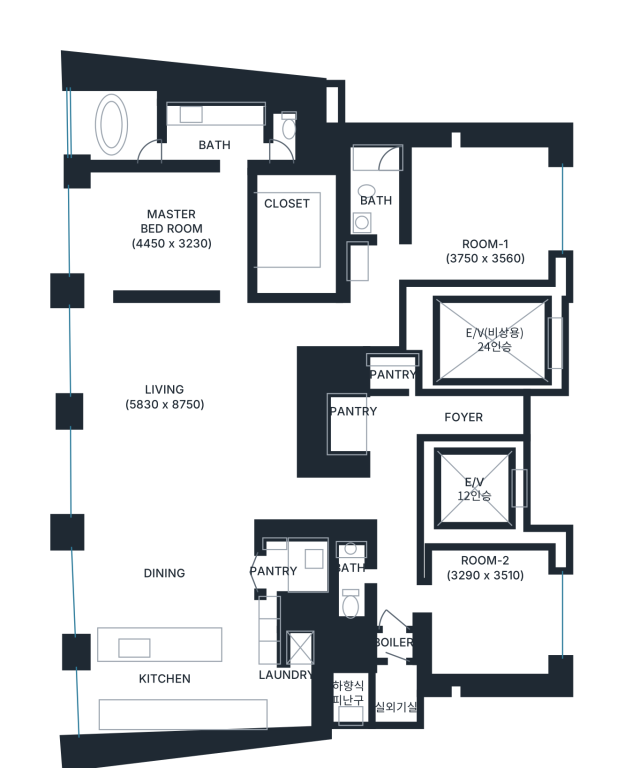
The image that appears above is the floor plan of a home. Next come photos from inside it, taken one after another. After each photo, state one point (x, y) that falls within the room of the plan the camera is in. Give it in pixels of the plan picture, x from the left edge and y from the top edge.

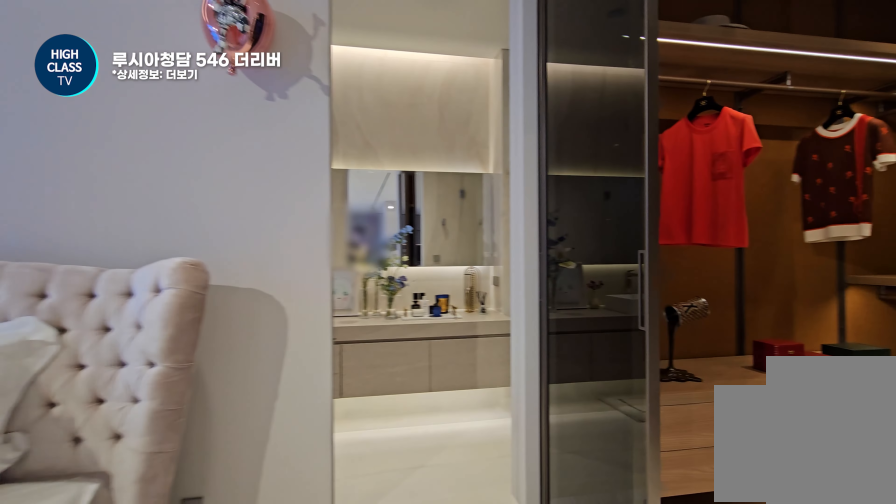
(207, 227)
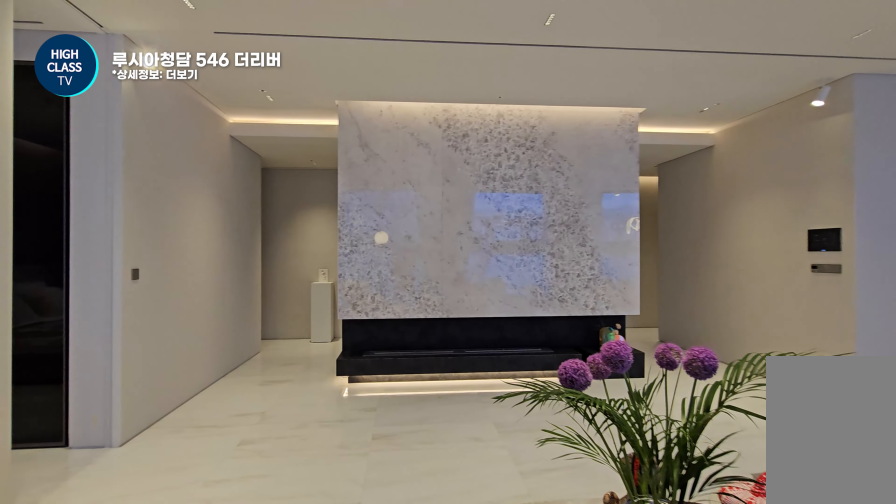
(181, 400)
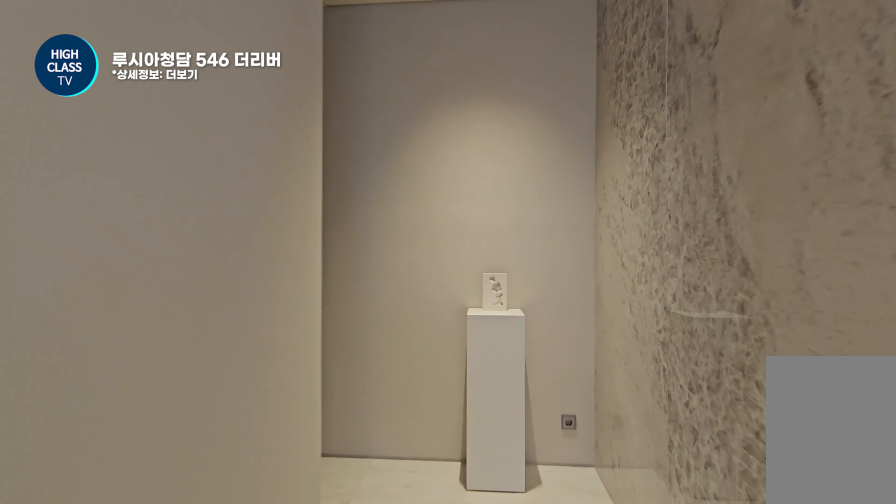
(350, 321)
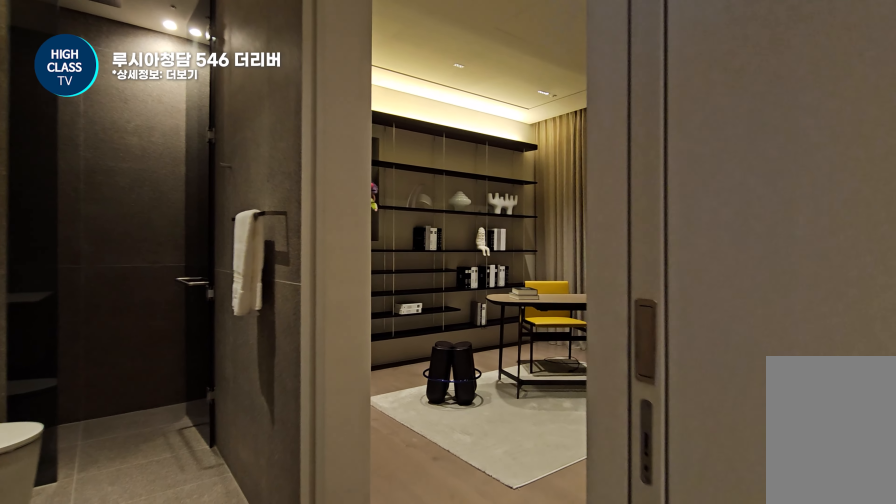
(350, 321)
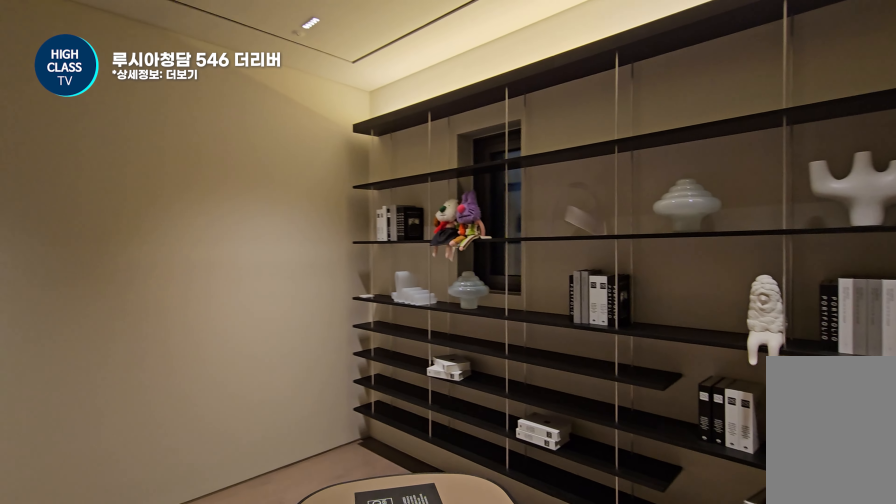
(448, 209)
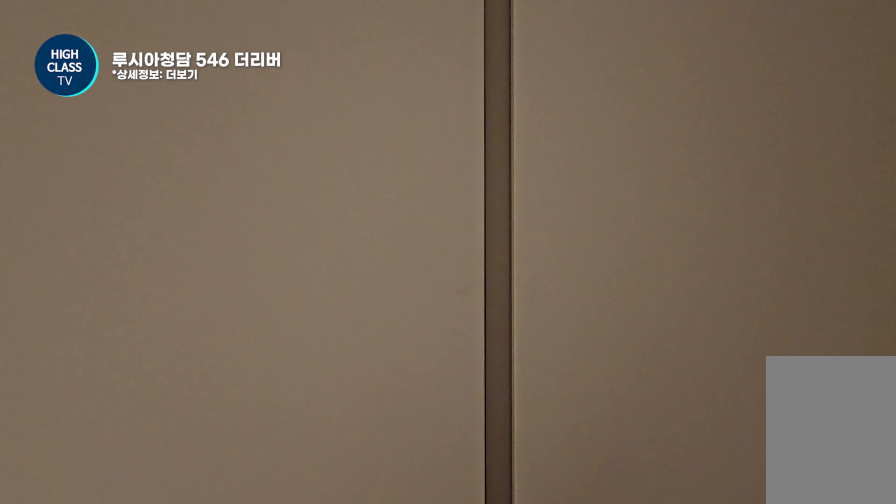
(448, 209)
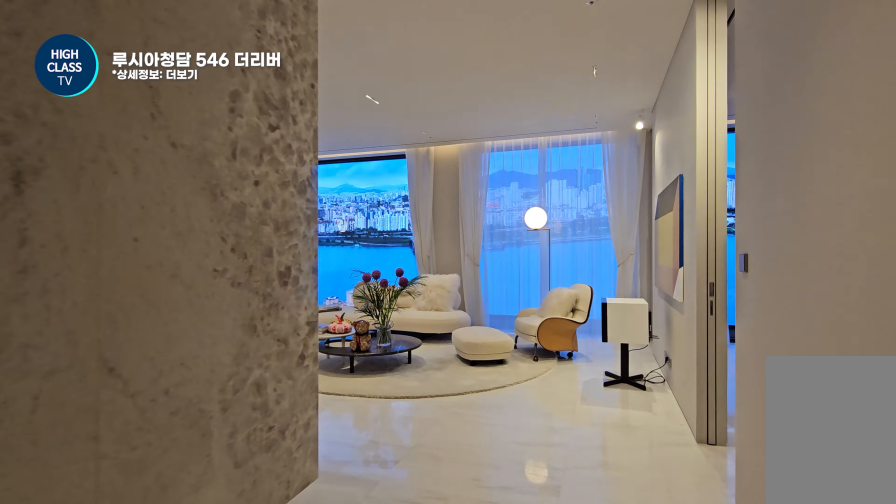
(349, 321)
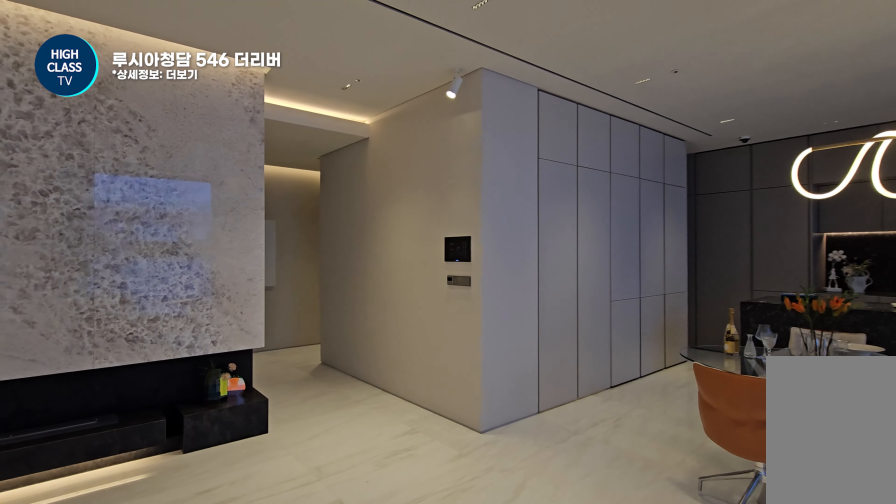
(187, 405)
